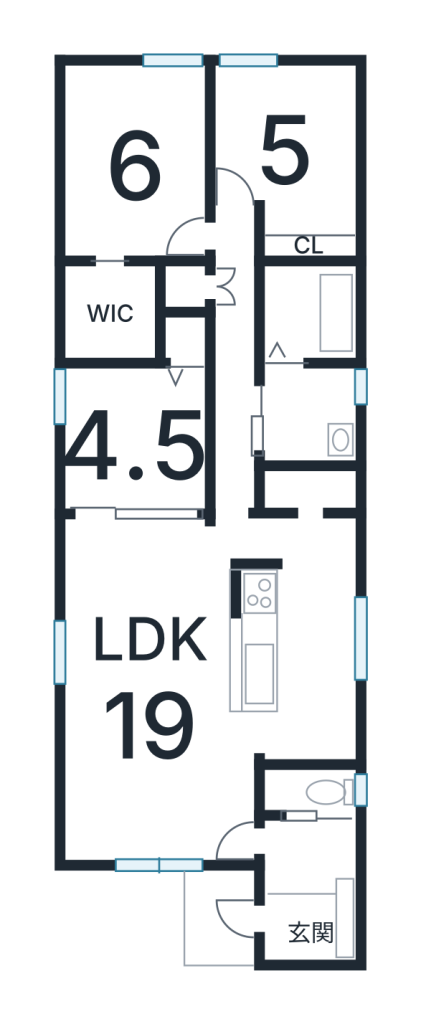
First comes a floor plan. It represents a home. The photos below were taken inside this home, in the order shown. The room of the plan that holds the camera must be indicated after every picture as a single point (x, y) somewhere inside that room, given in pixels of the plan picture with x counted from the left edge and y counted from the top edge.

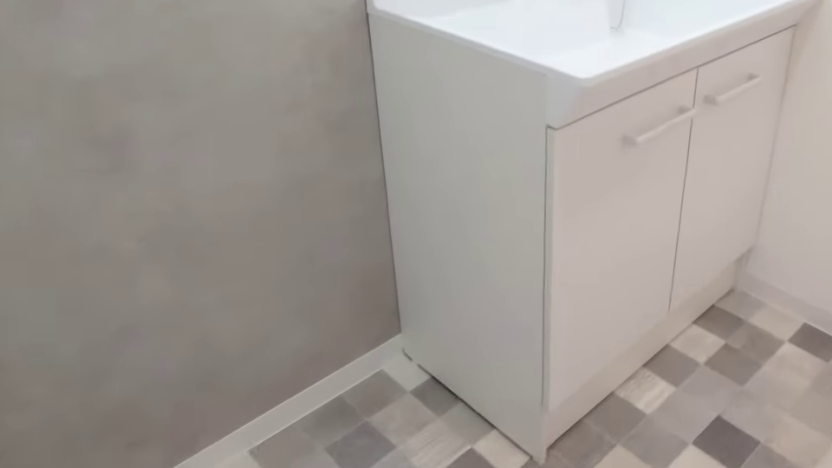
(307, 420)
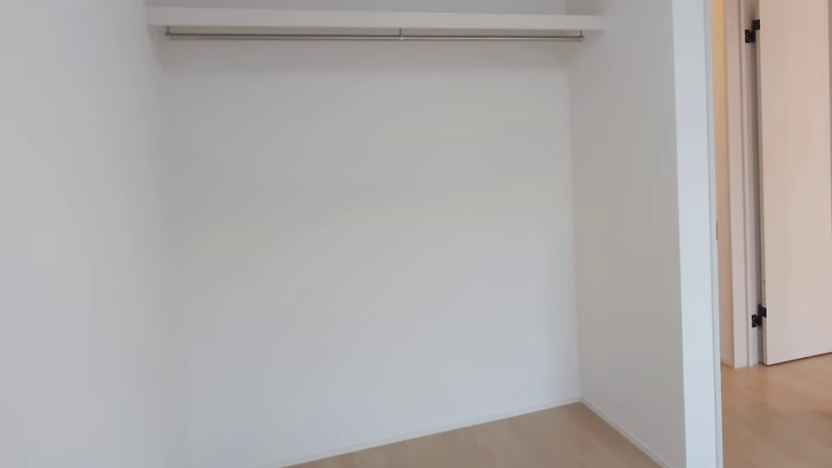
(274, 170)
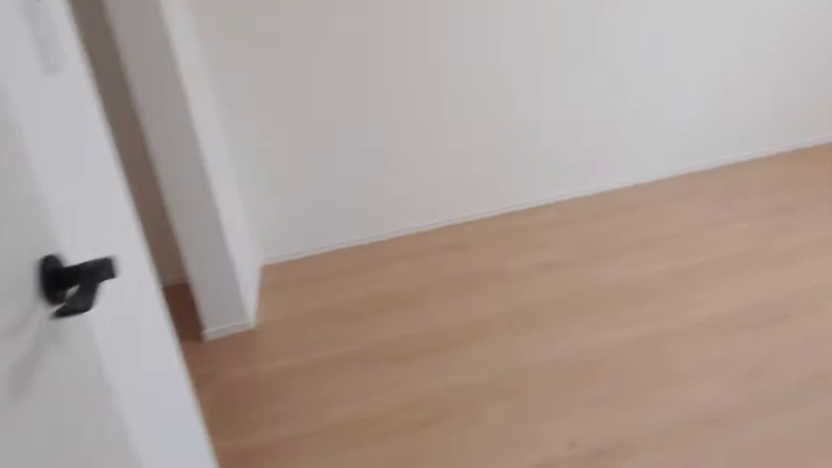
(128, 192)
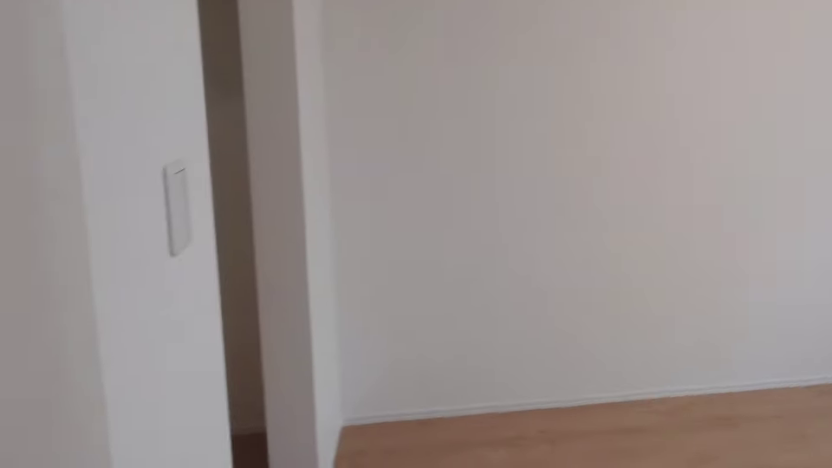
(128, 192)
